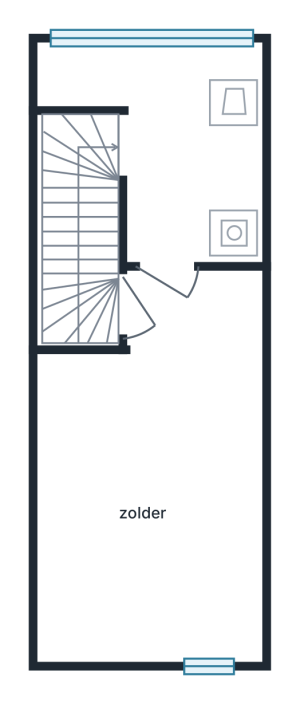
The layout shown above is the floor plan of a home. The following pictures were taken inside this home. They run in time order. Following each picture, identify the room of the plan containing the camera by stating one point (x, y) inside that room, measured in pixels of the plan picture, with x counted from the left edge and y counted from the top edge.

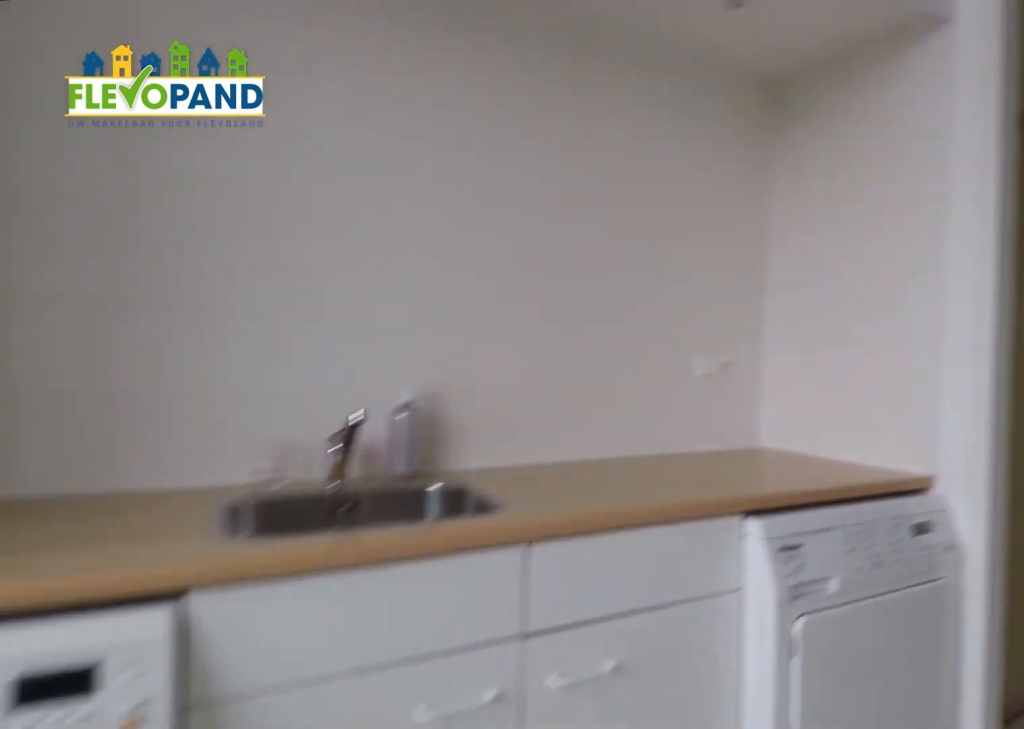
(164, 131)
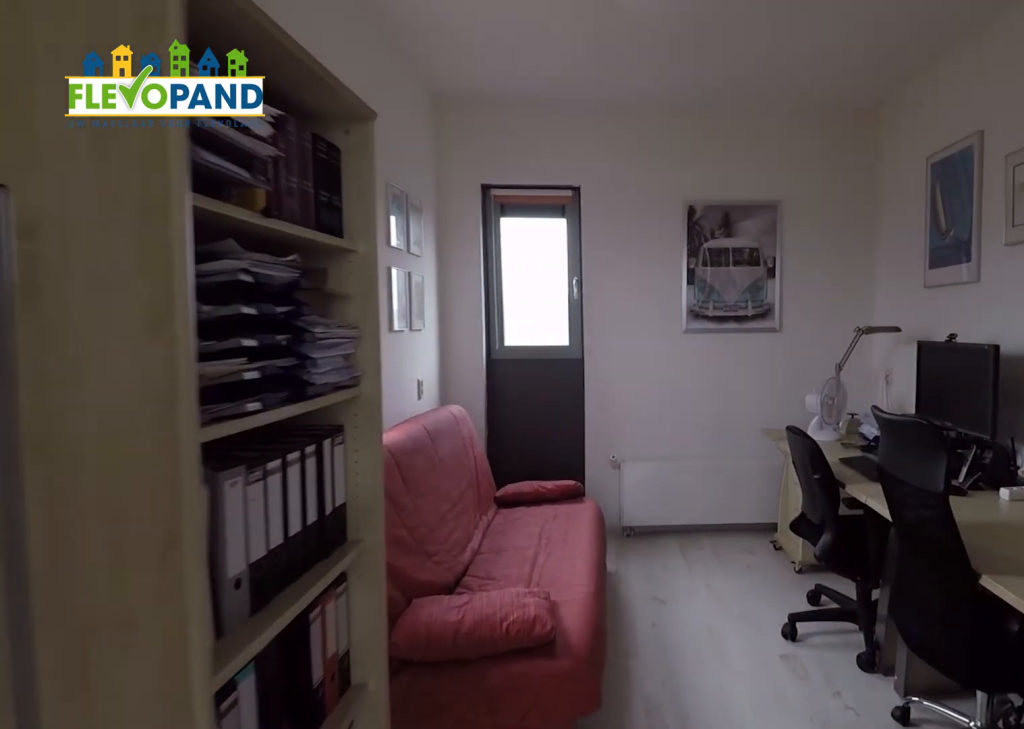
(147, 541)
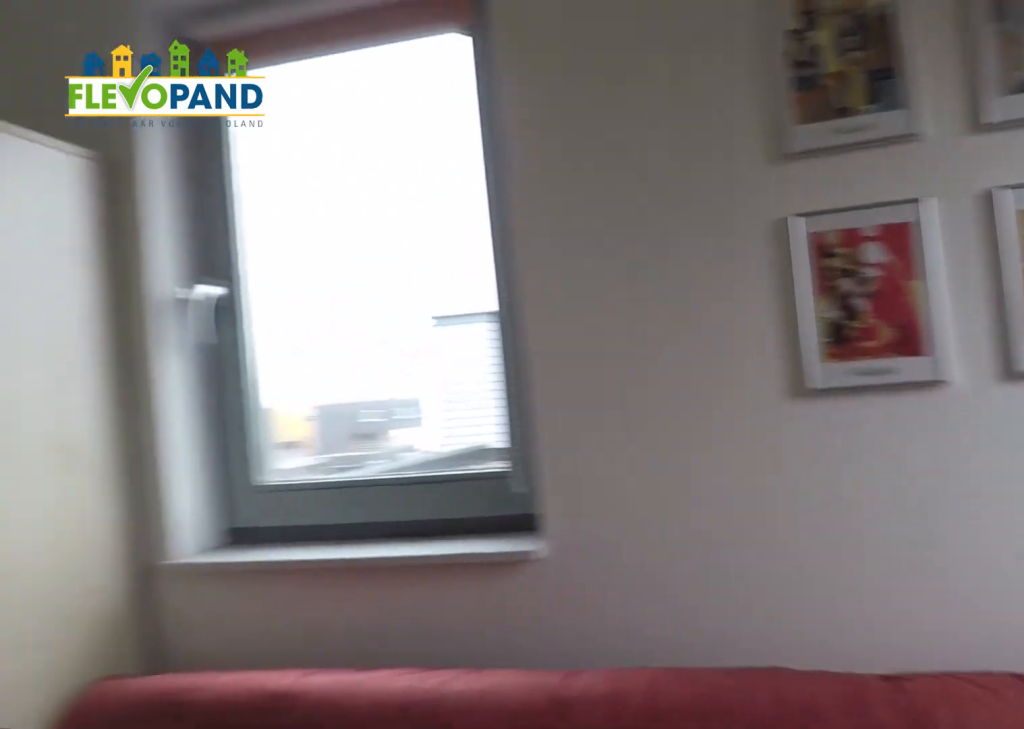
(147, 541)
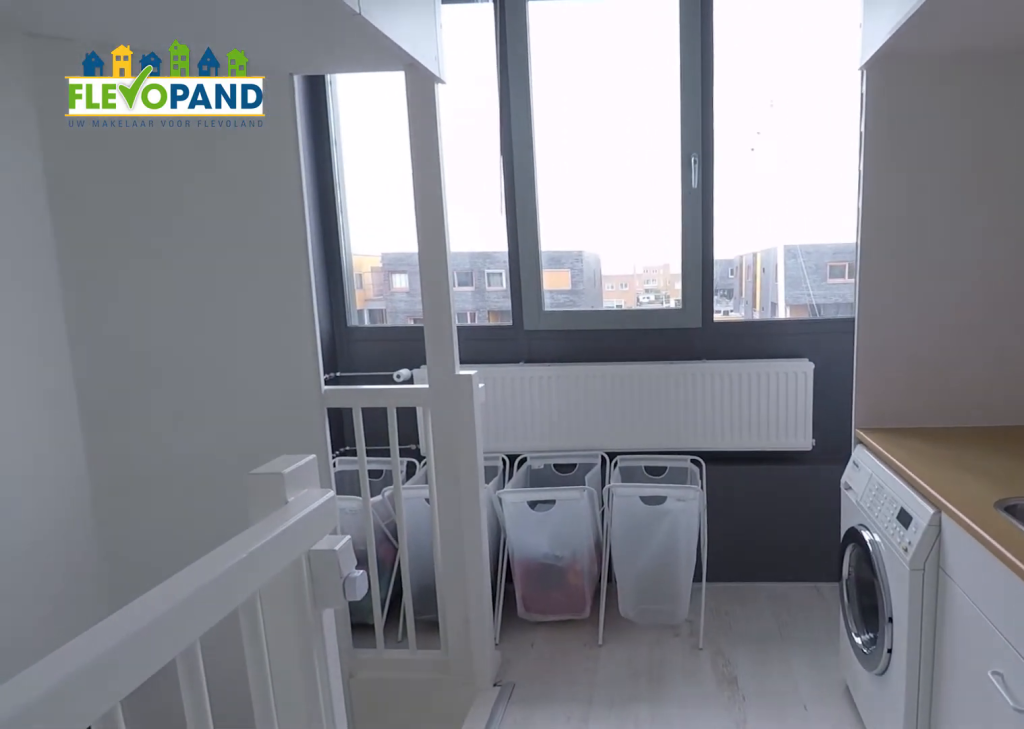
(163, 131)
